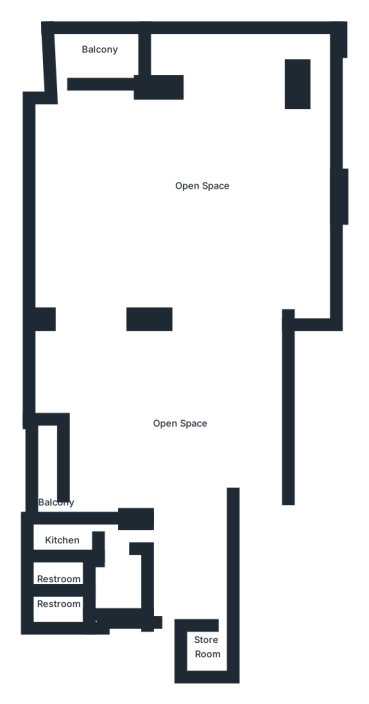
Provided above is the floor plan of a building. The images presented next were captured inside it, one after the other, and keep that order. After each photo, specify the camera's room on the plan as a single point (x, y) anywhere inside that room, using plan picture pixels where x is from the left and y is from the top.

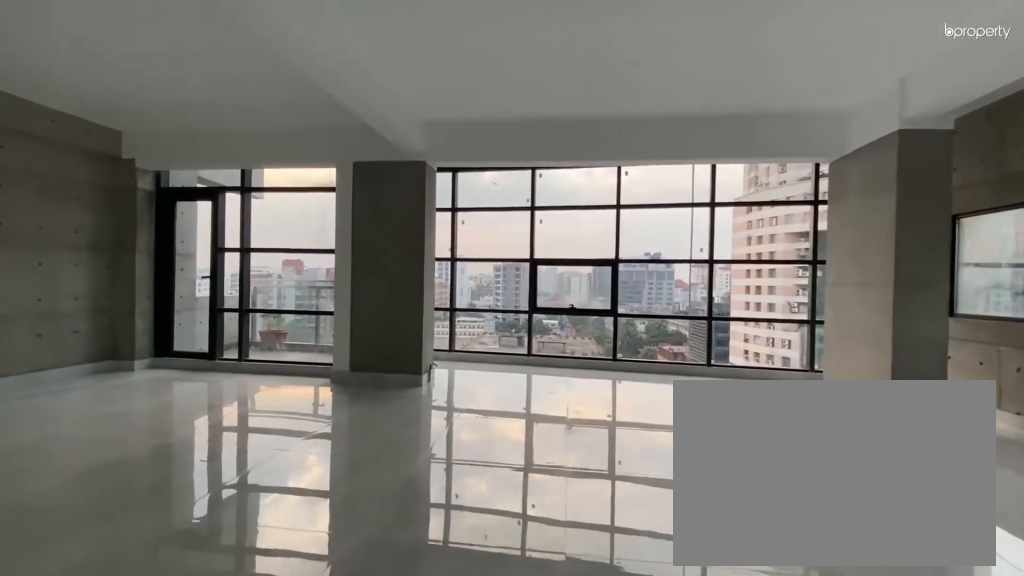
(212, 290)
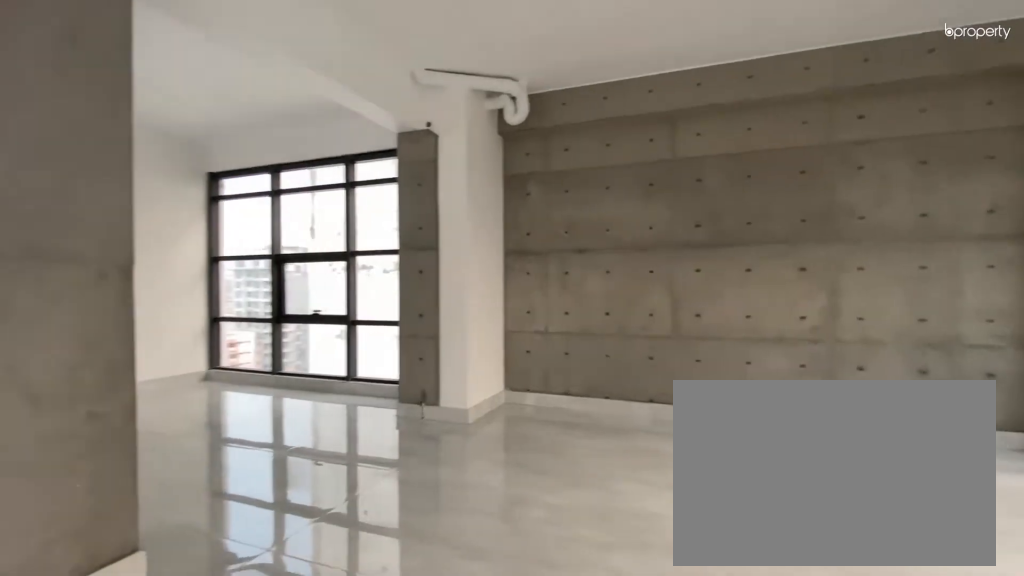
(212, 290)
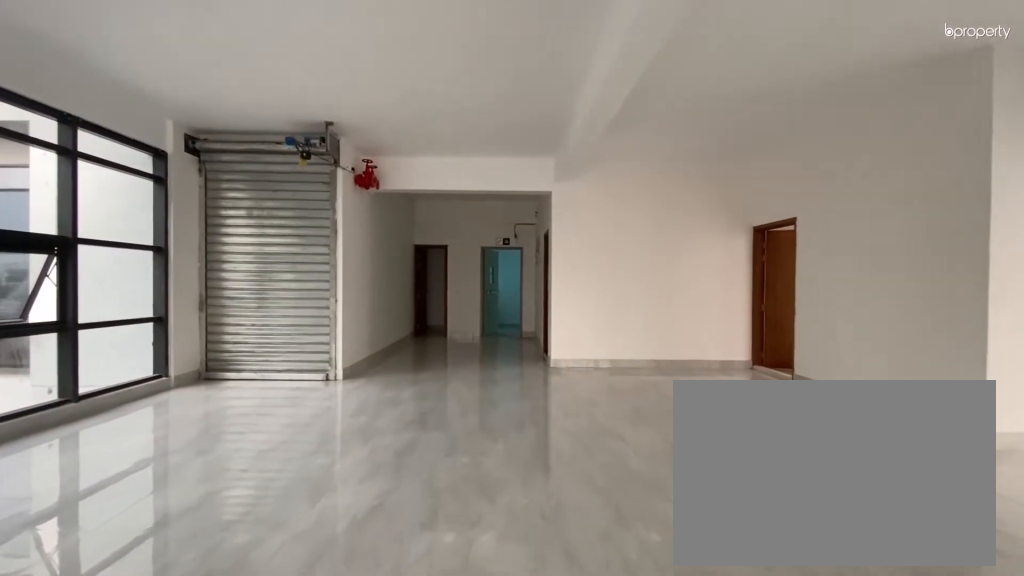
(164, 397)
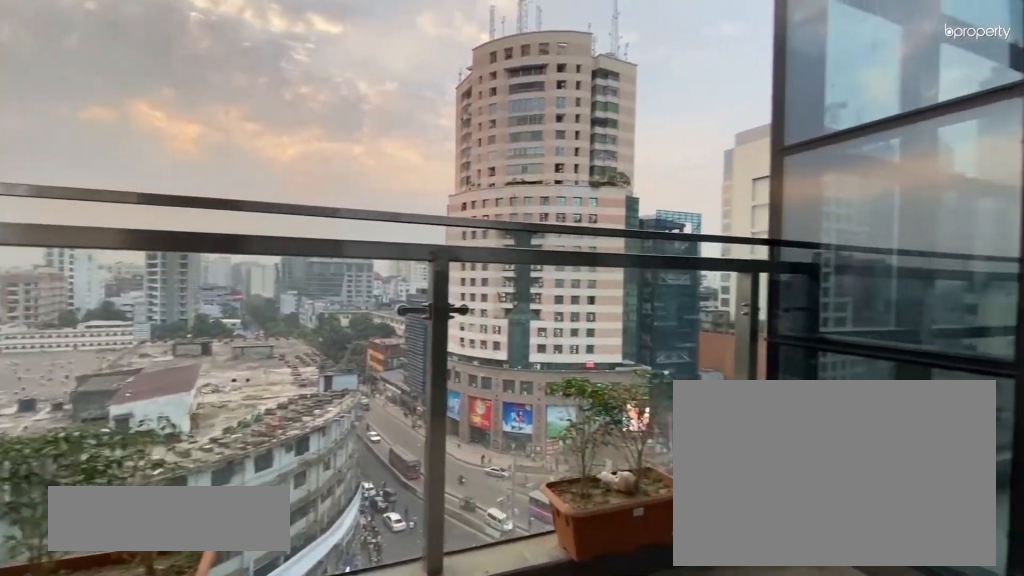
(87, 55)
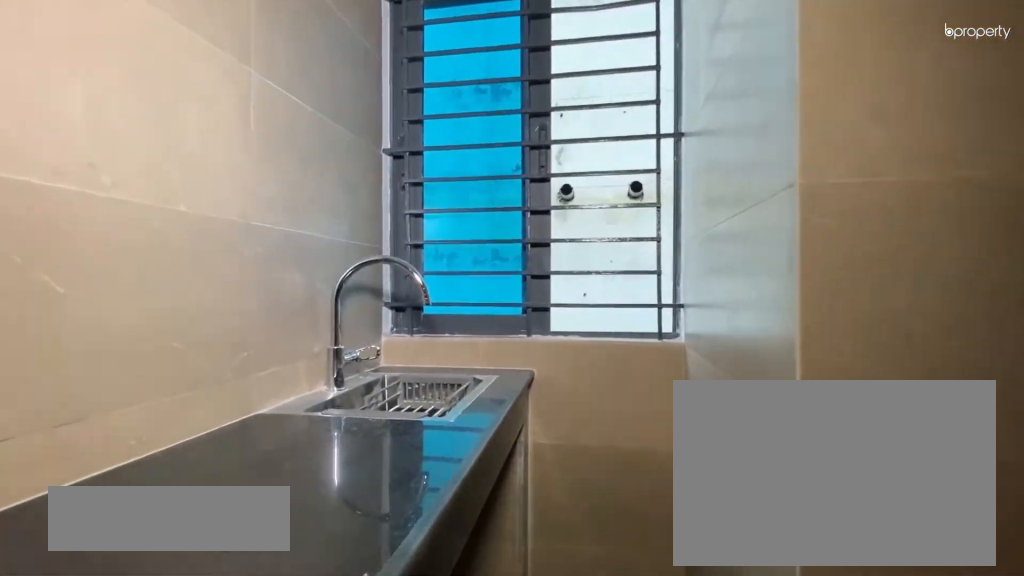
(74, 531)
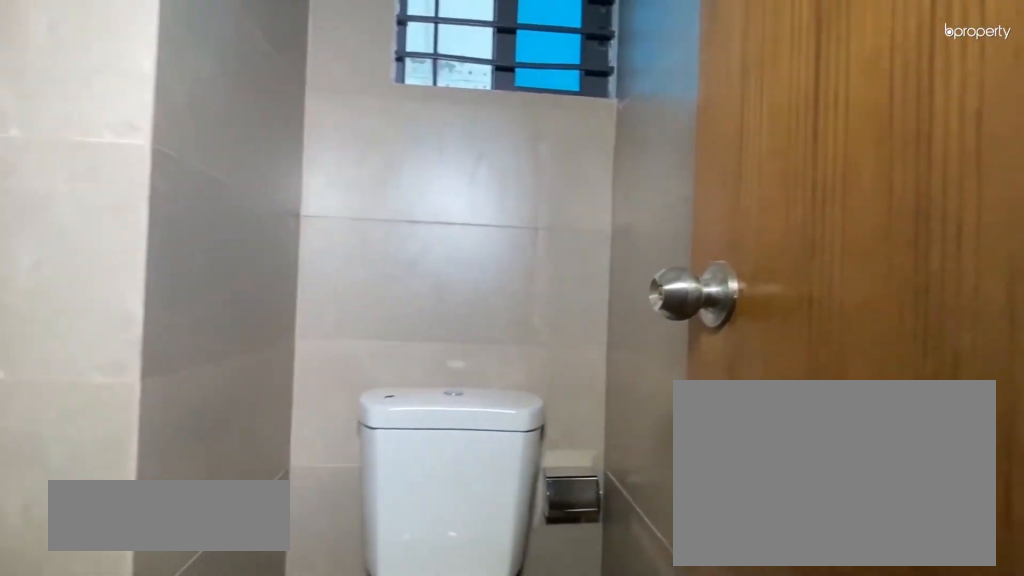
(58, 608)
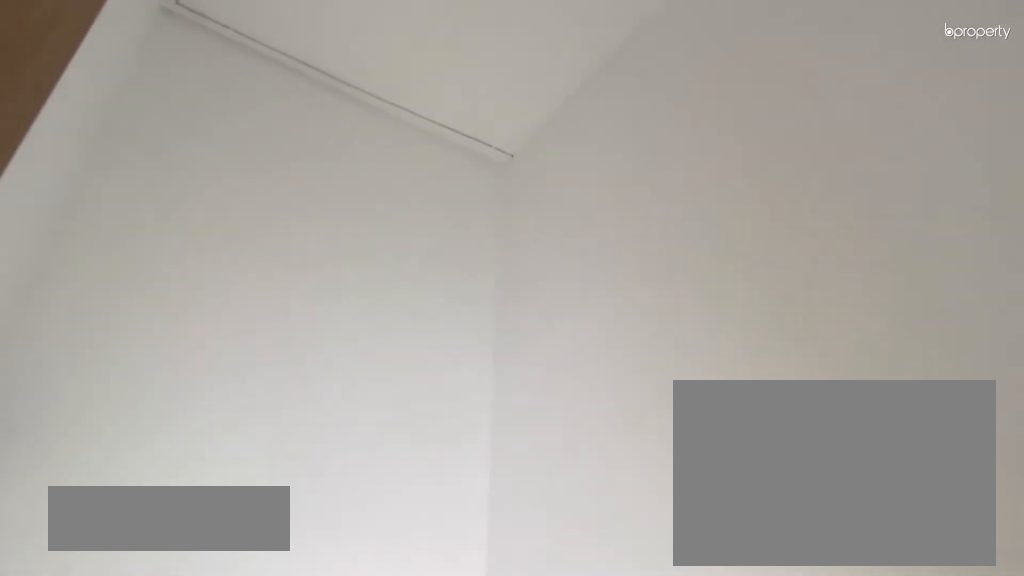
(210, 646)
